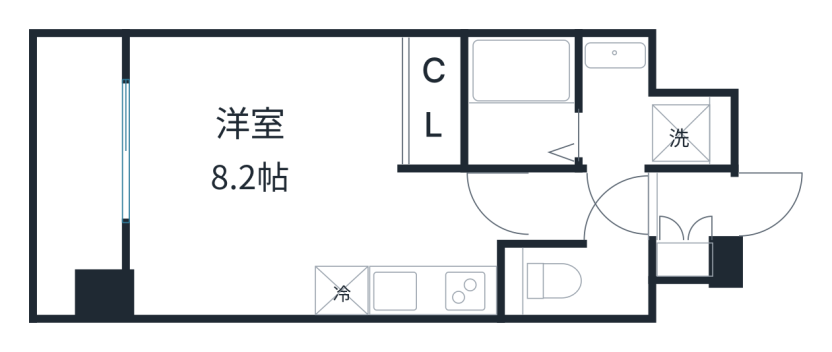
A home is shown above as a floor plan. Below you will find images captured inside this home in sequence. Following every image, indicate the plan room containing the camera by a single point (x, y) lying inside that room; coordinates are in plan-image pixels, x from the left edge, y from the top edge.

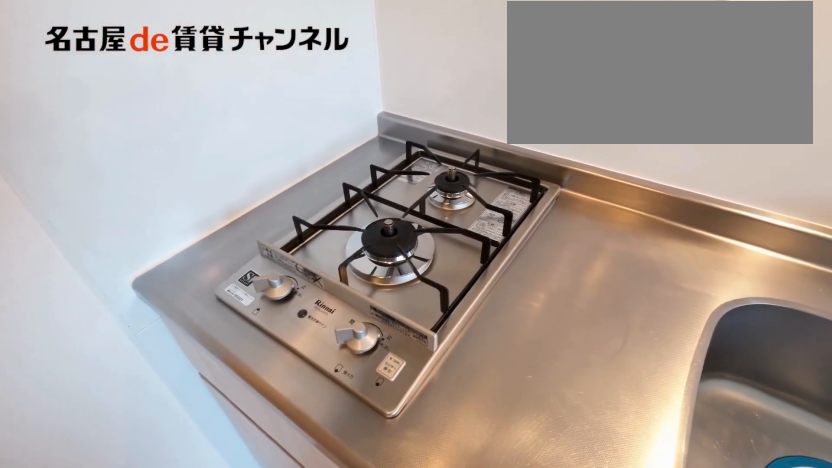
(433, 290)
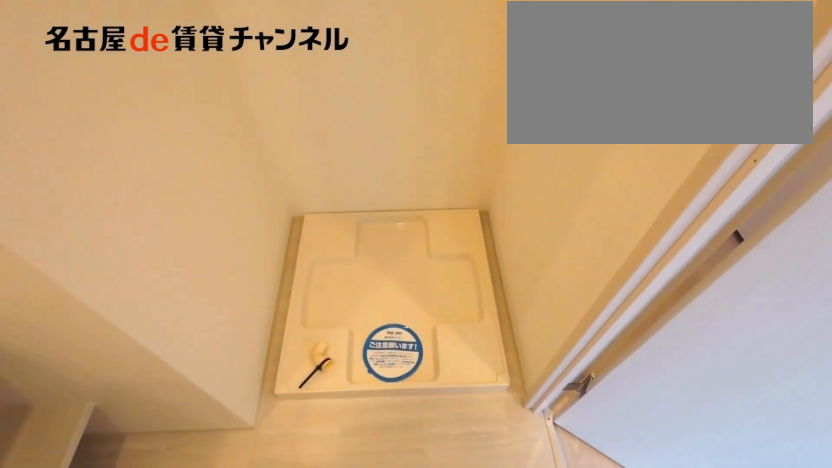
(644, 112)
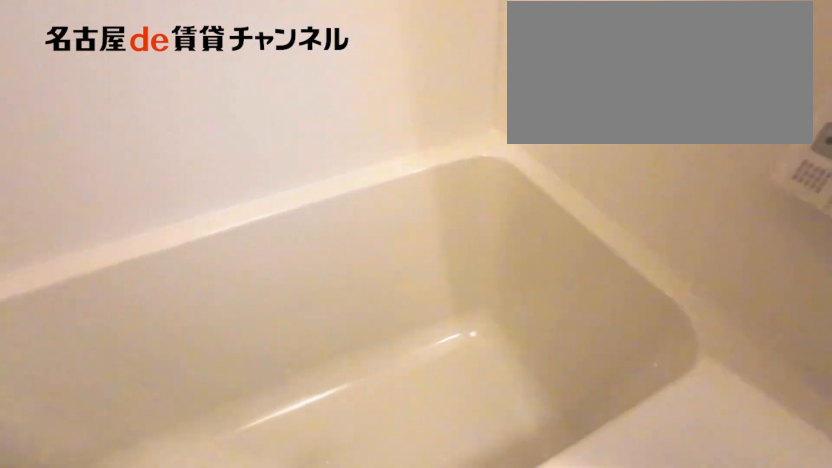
(521, 100)
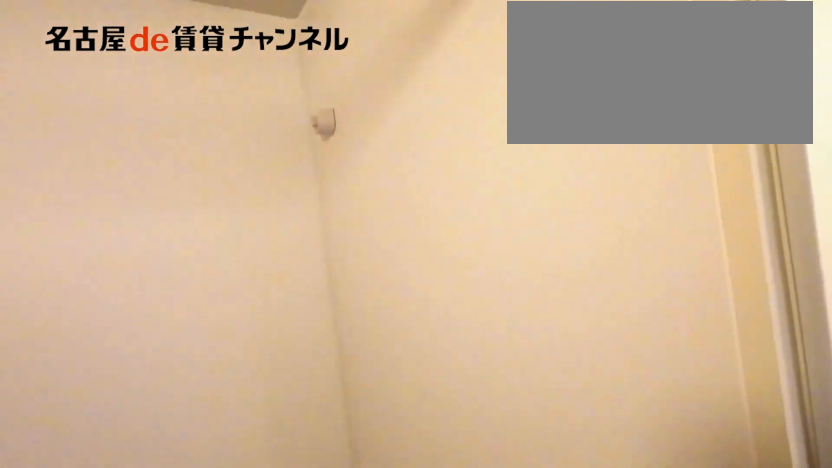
(521, 100)
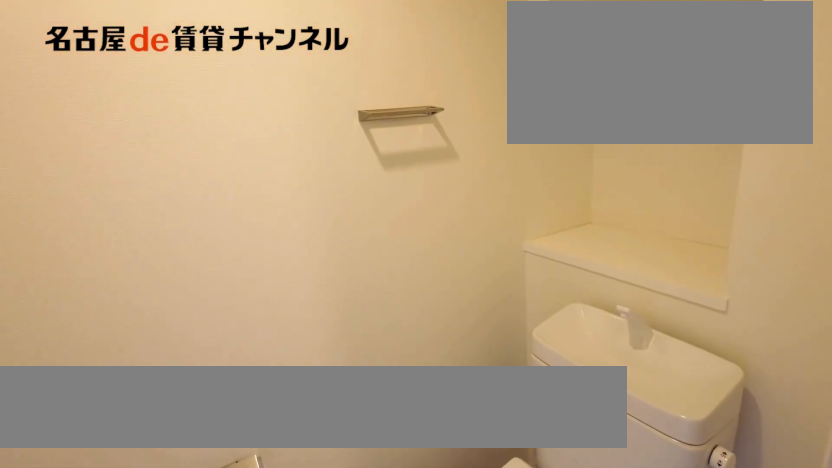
(577, 281)
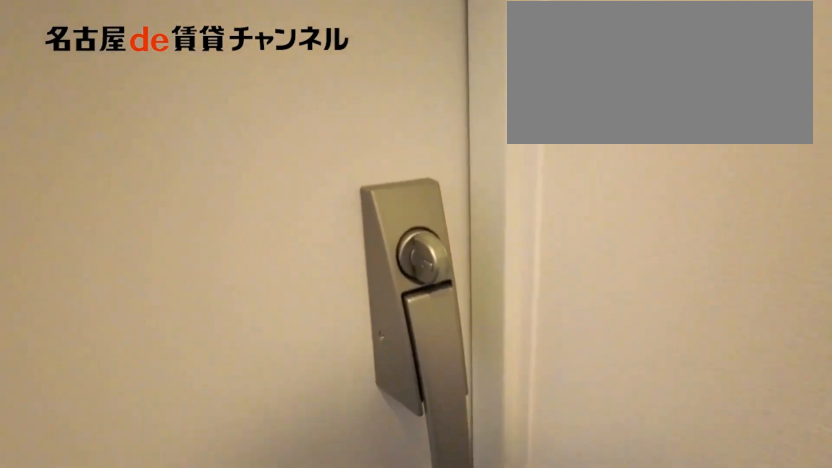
(693, 207)
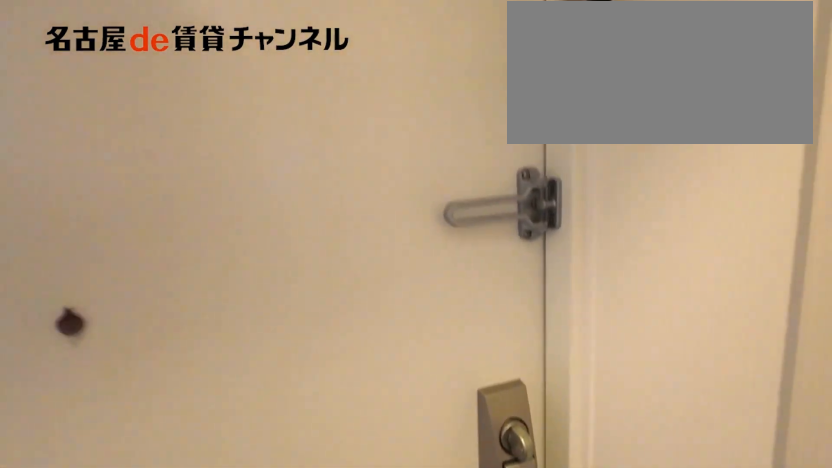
(693, 207)
